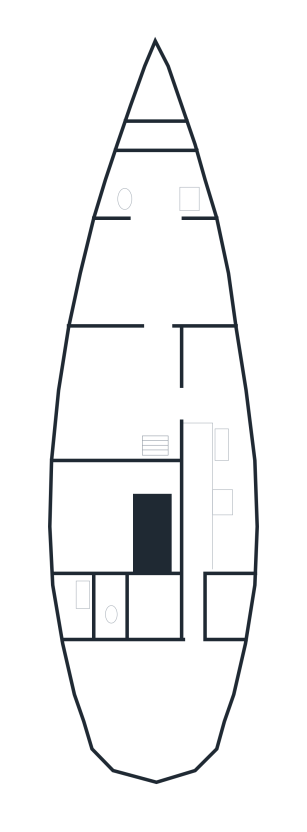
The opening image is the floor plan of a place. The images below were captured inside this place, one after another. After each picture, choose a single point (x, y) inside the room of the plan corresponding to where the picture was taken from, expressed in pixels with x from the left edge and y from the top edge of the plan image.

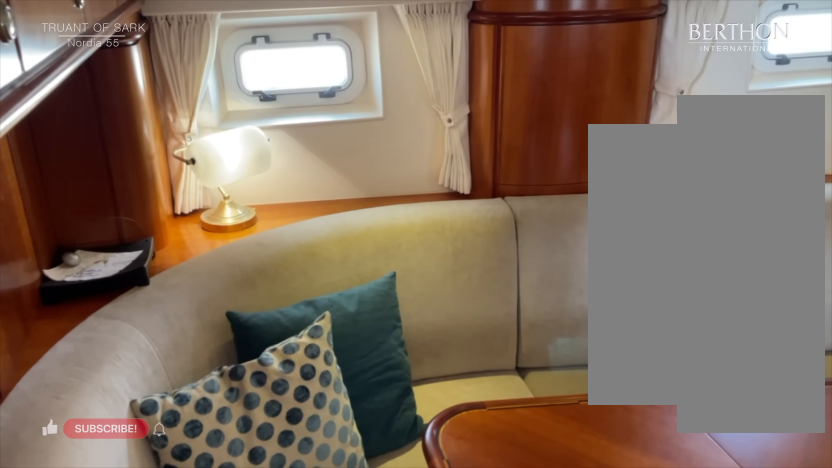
(152, 392)
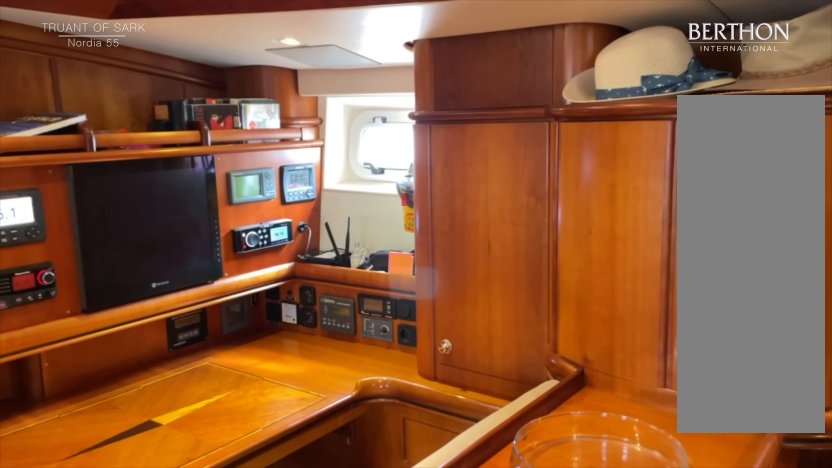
(152, 393)
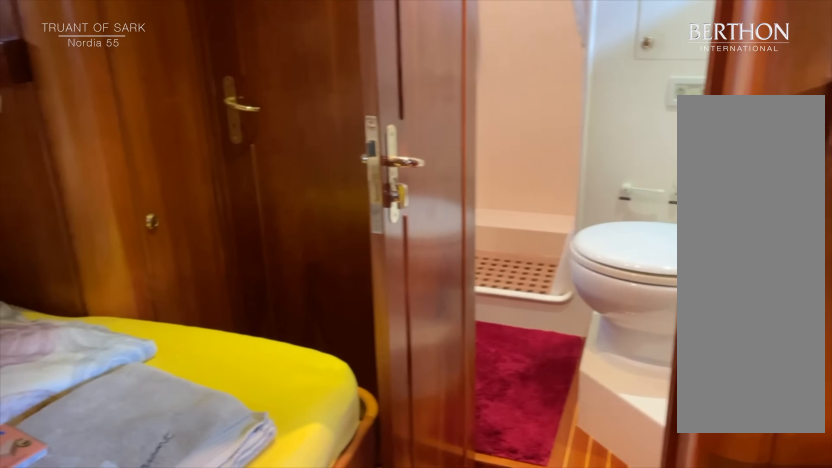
(151, 276)
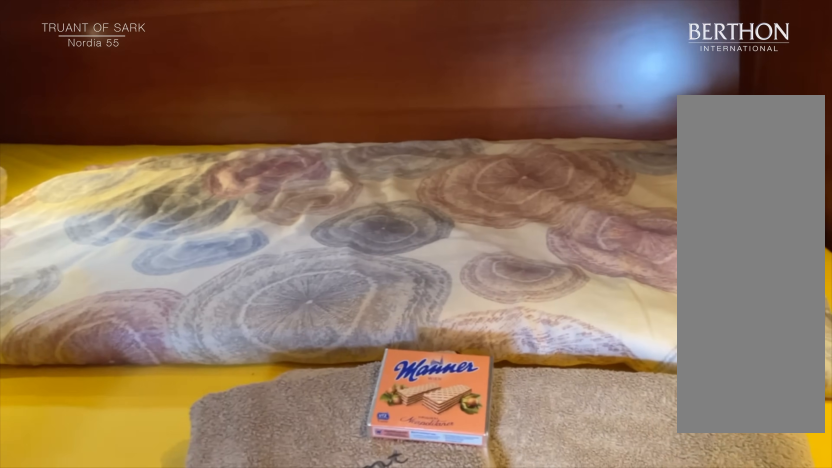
(151, 276)
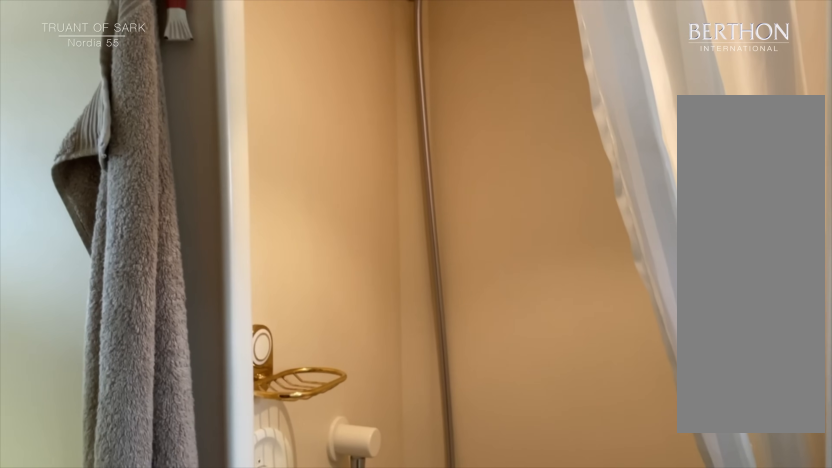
(154, 189)
